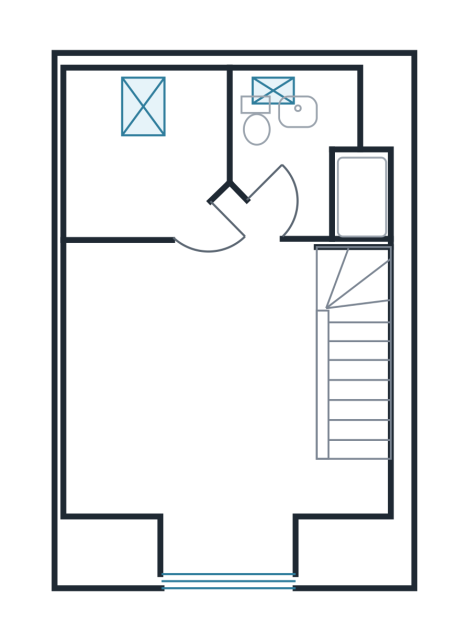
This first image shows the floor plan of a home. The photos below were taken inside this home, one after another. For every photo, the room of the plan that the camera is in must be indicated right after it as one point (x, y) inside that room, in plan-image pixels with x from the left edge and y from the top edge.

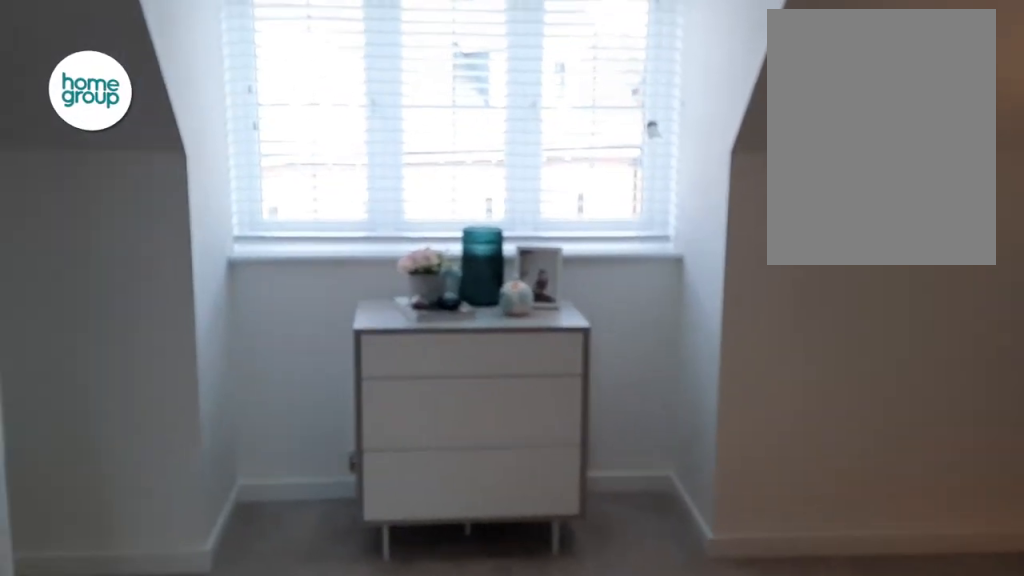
(195, 394)
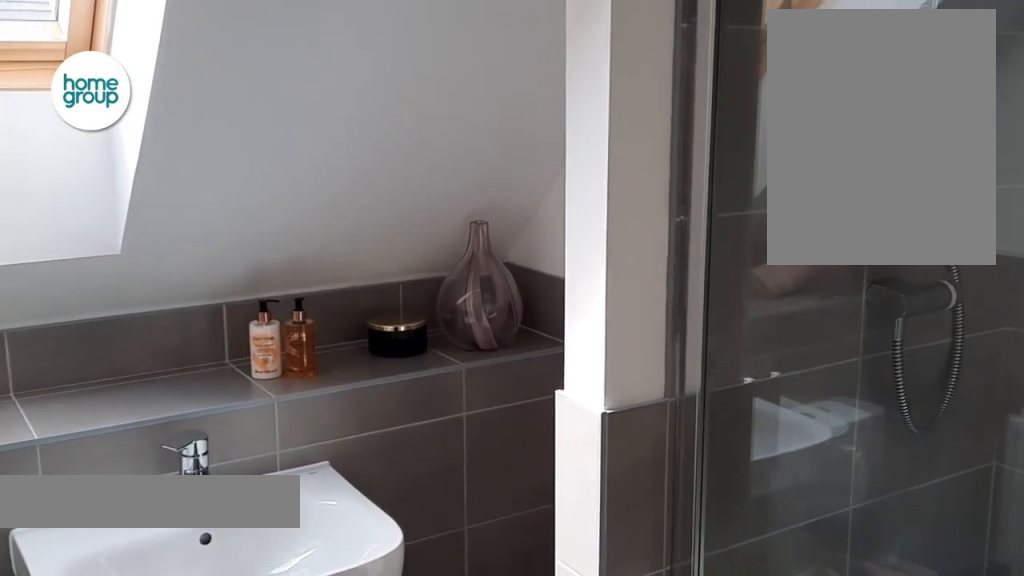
(308, 154)
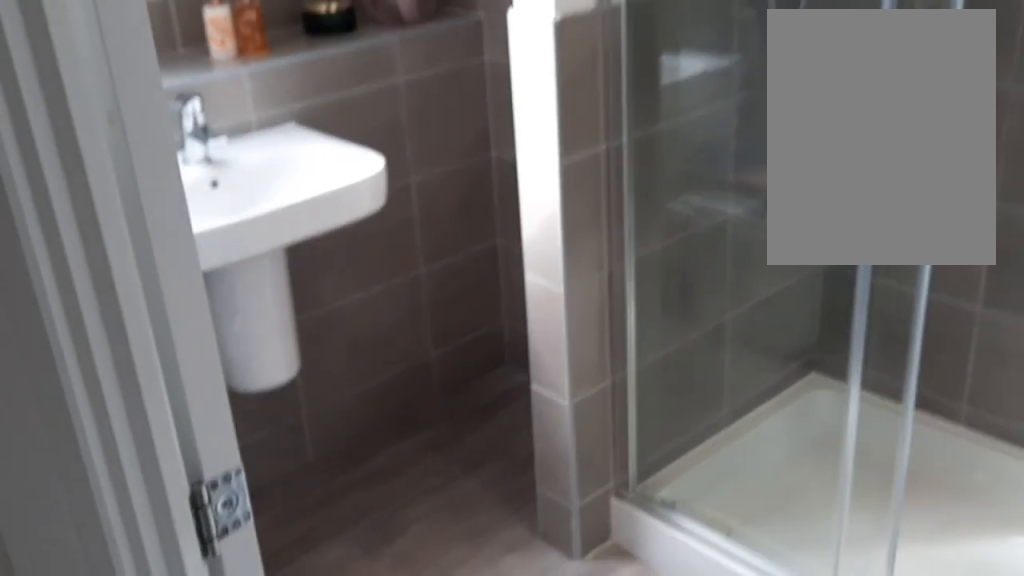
(308, 154)
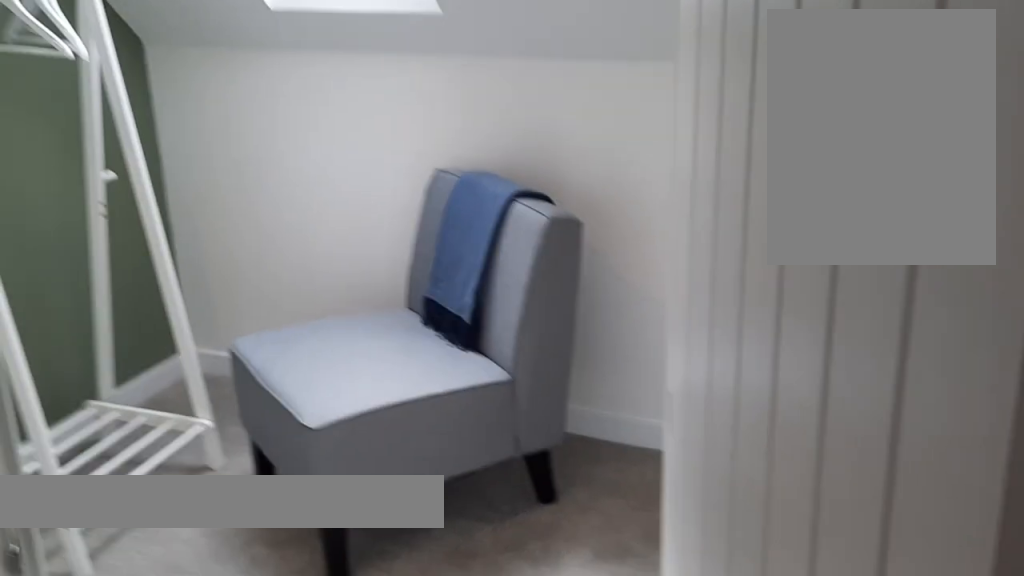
(140, 149)
